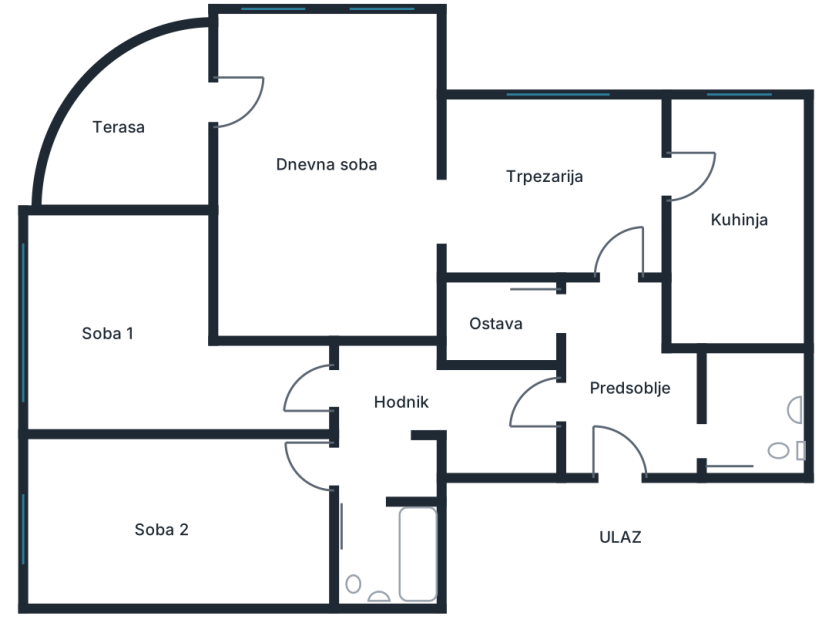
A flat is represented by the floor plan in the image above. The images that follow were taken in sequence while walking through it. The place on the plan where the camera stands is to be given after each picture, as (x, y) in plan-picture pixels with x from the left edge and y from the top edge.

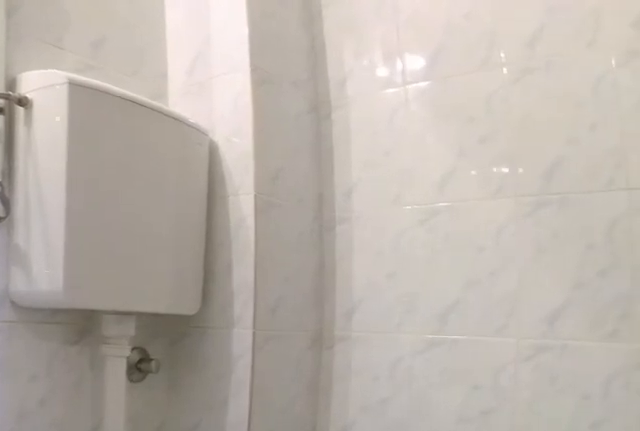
(732, 395)
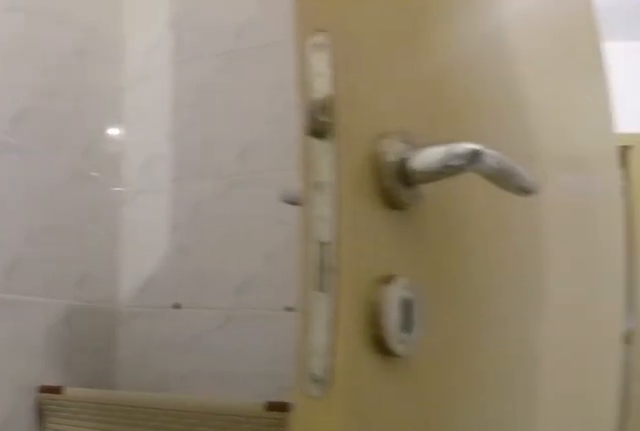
(763, 383)
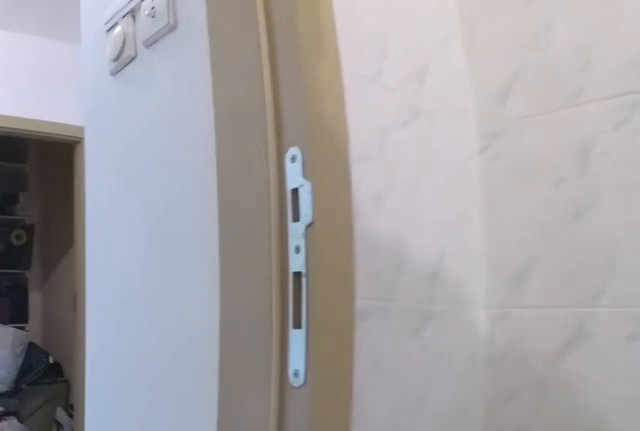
(757, 405)
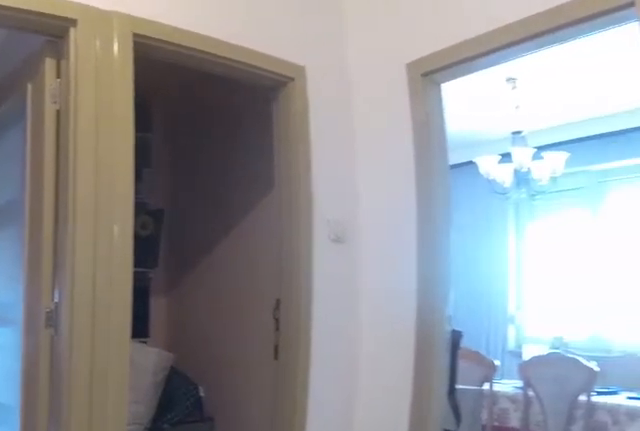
(647, 406)
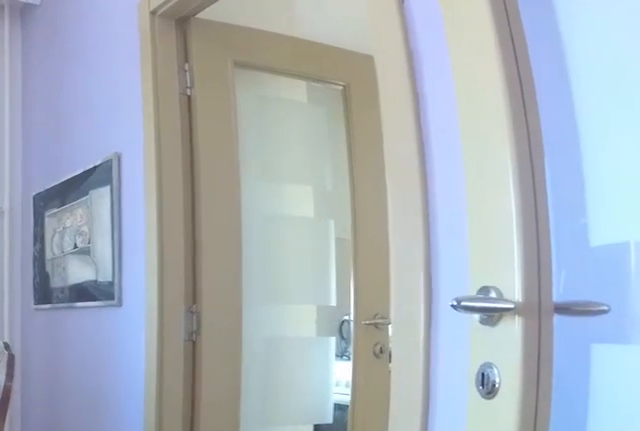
(625, 294)
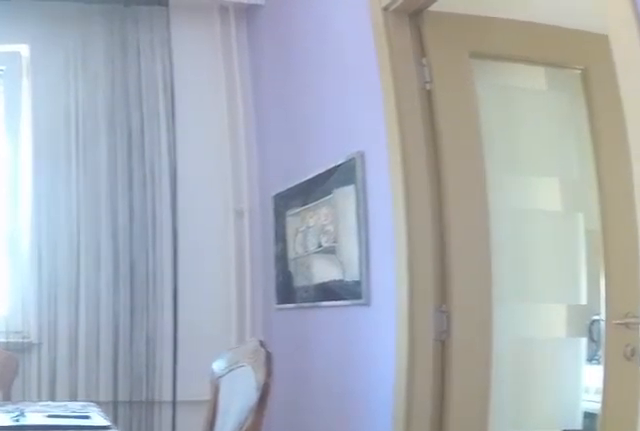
(627, 288)
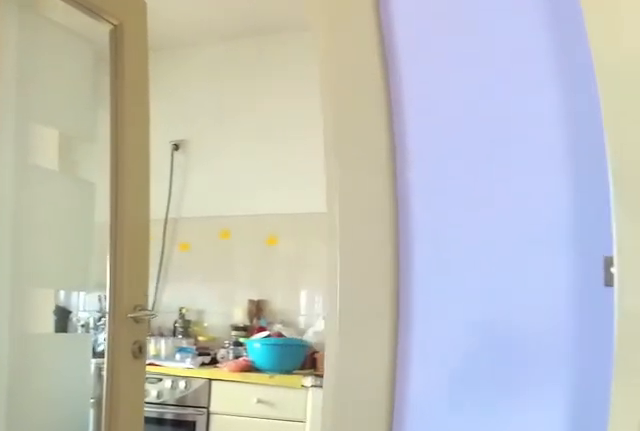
(618, 249)
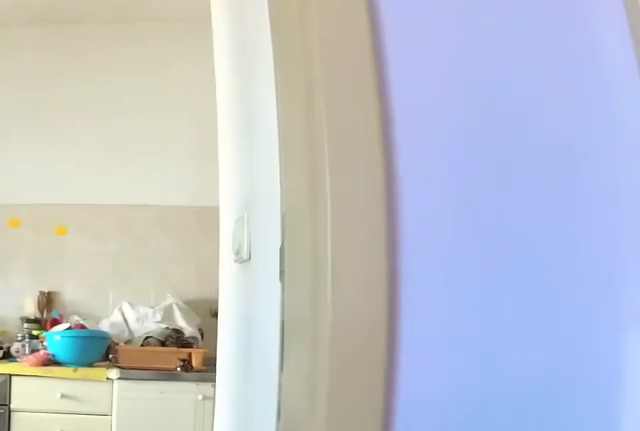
(619, 225)
